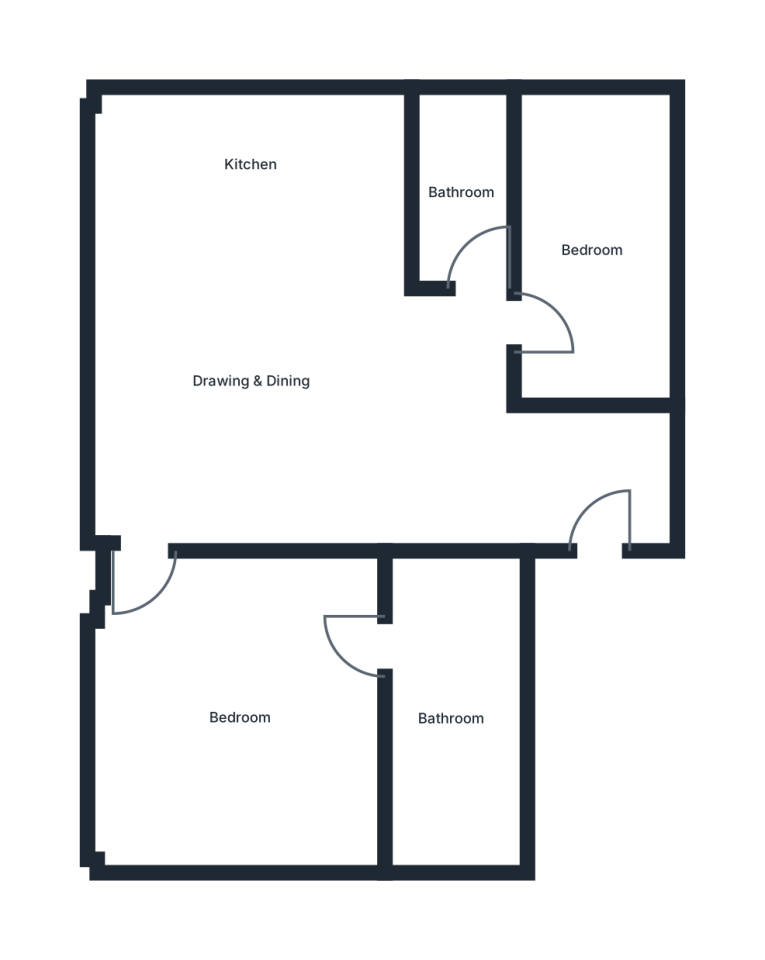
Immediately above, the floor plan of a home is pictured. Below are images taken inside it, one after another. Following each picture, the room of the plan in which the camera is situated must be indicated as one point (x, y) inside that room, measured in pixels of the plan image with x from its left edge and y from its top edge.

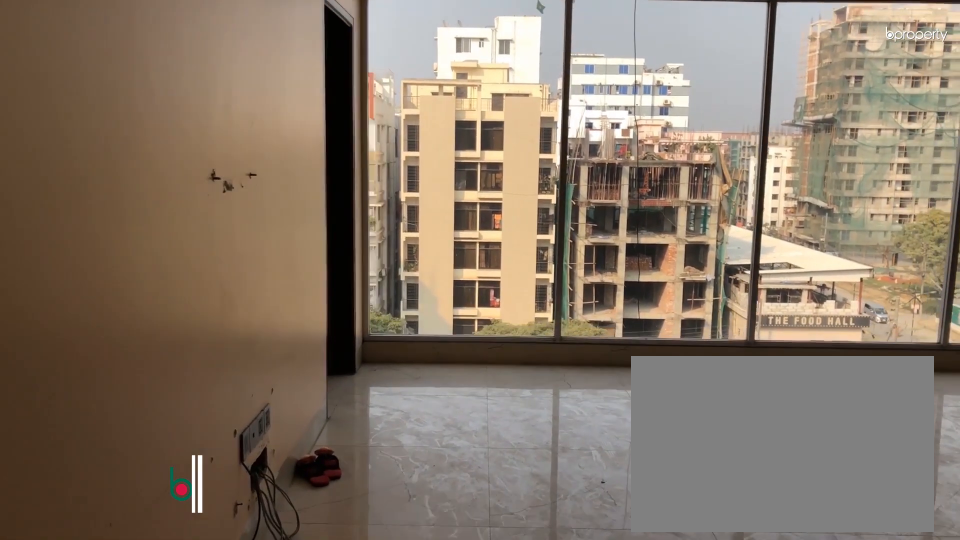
(251, 385)
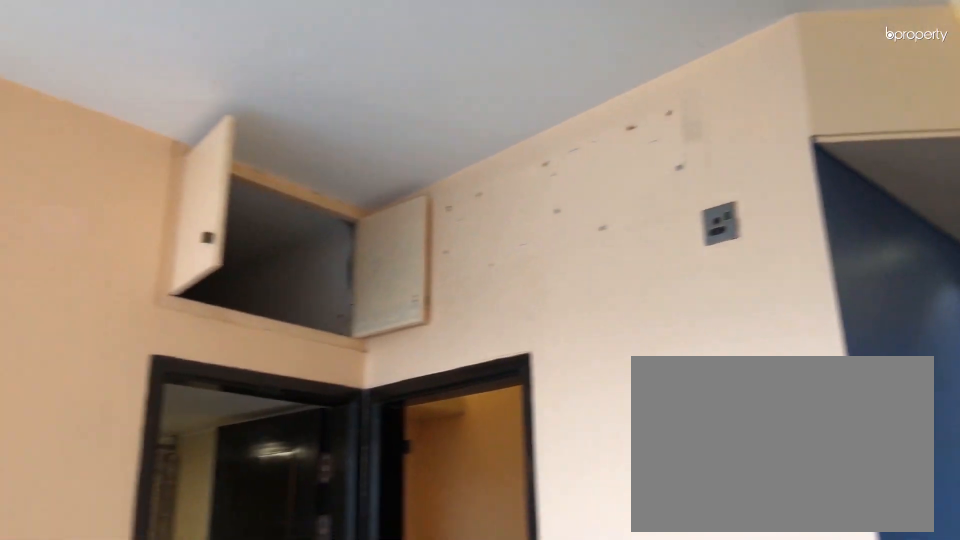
(251, 385)
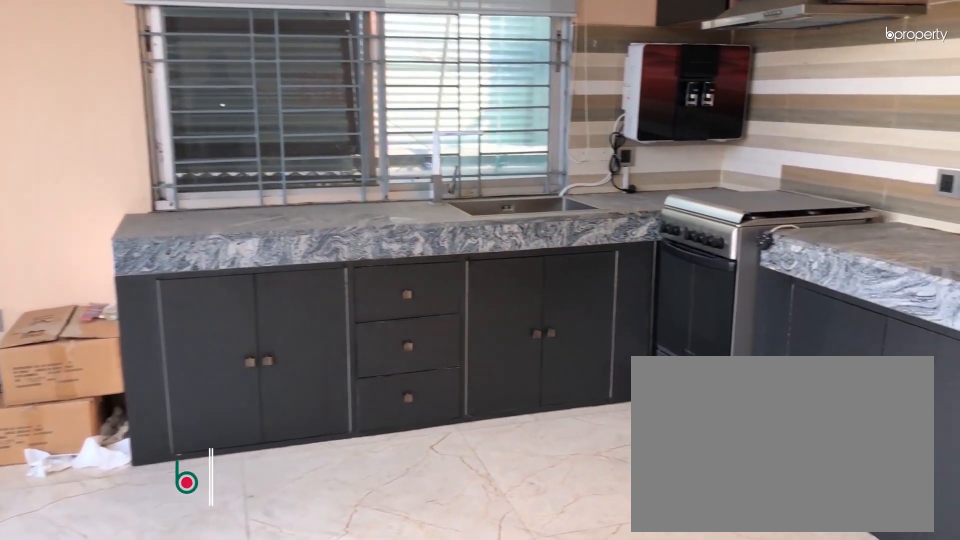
(252, 161)
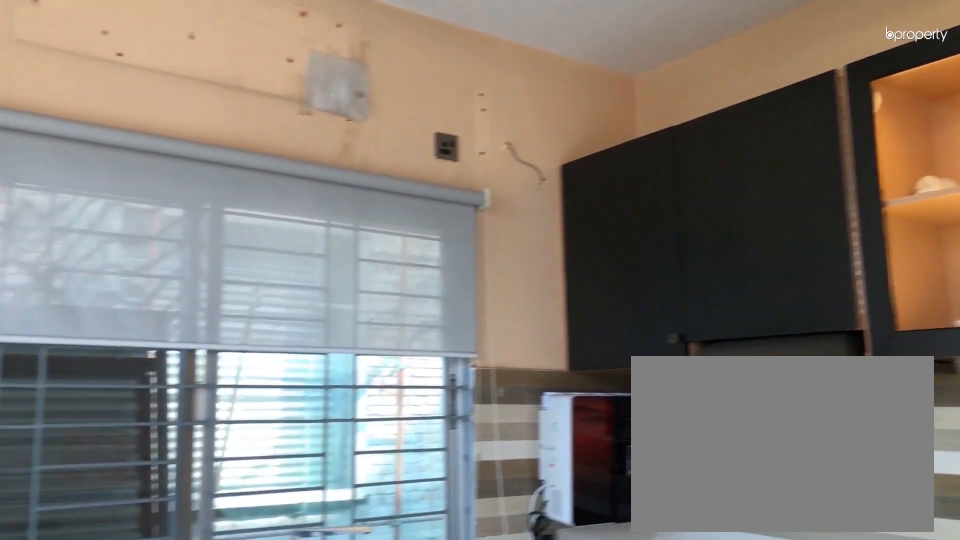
(252, 161)
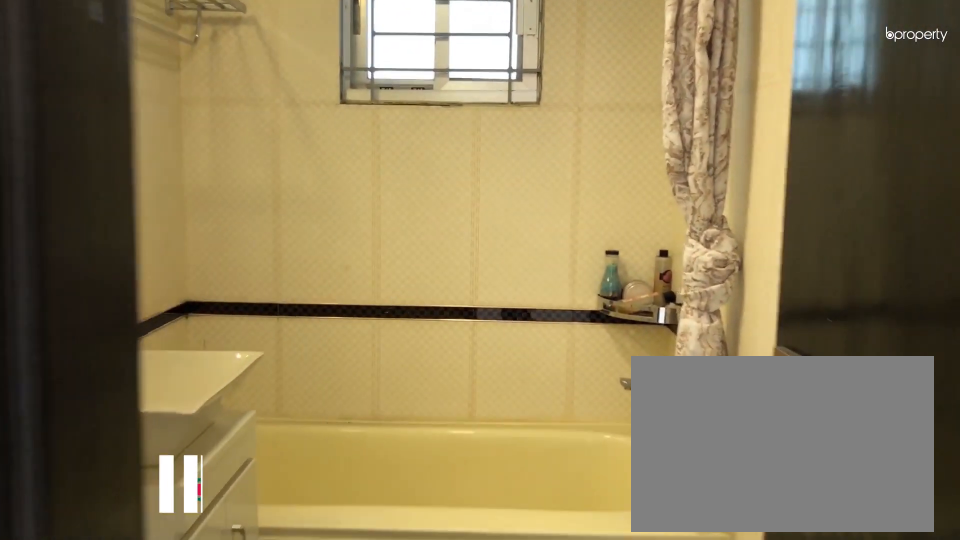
(463, 192)
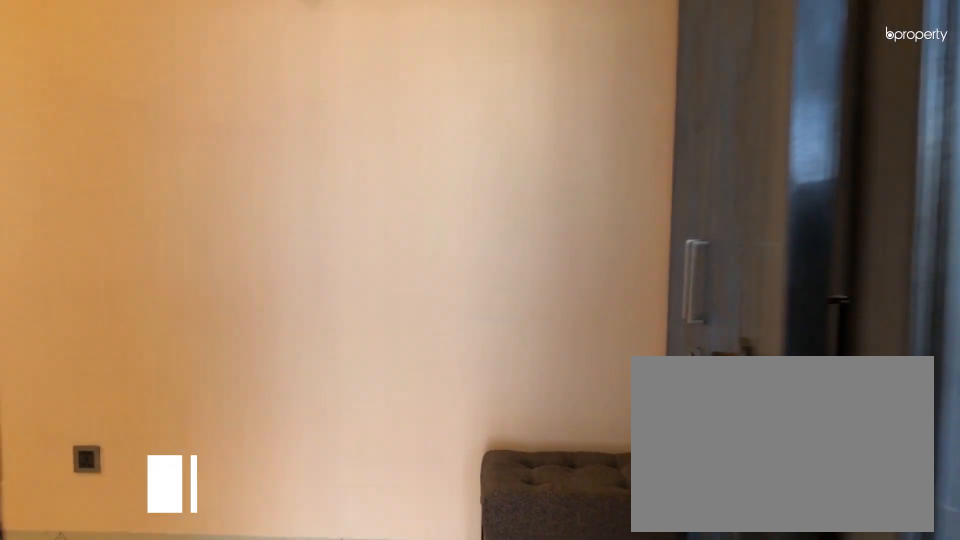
(597, 254)
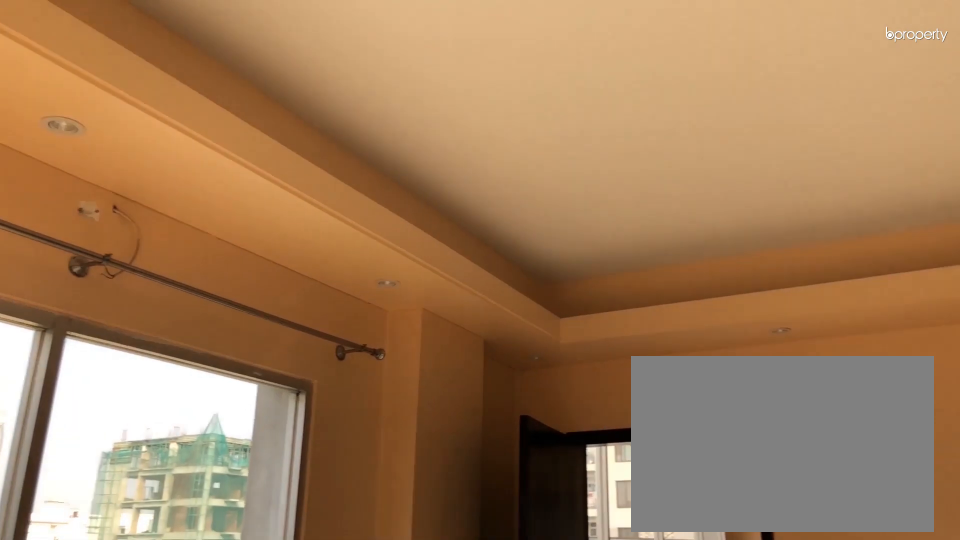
(244, 716)
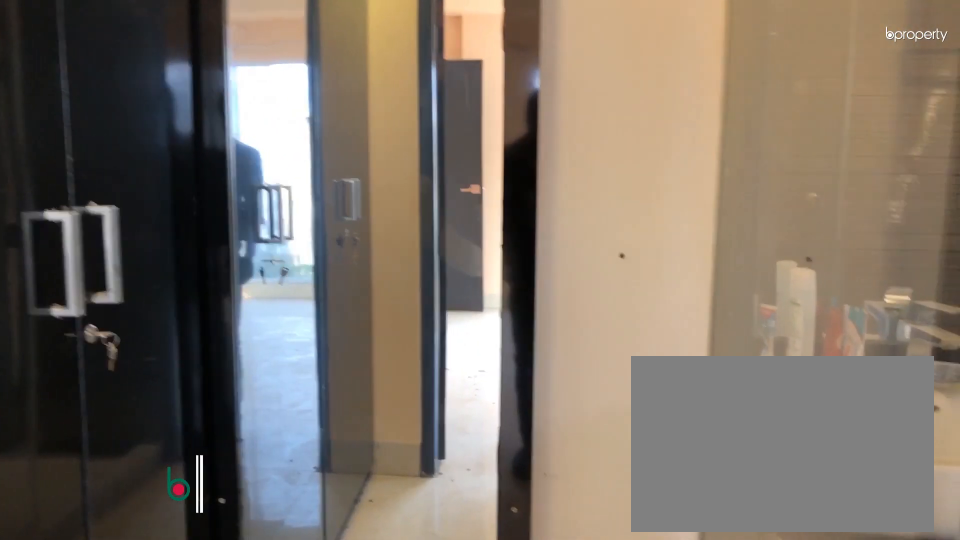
(456, 715)
